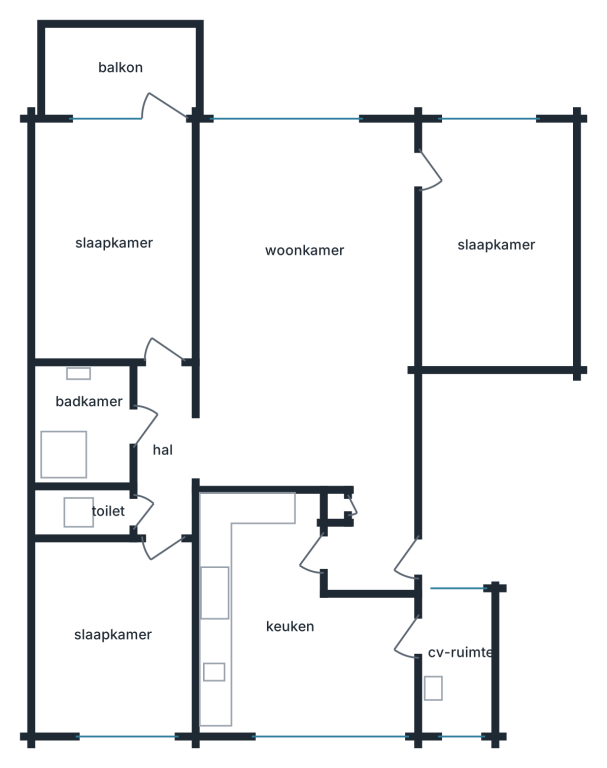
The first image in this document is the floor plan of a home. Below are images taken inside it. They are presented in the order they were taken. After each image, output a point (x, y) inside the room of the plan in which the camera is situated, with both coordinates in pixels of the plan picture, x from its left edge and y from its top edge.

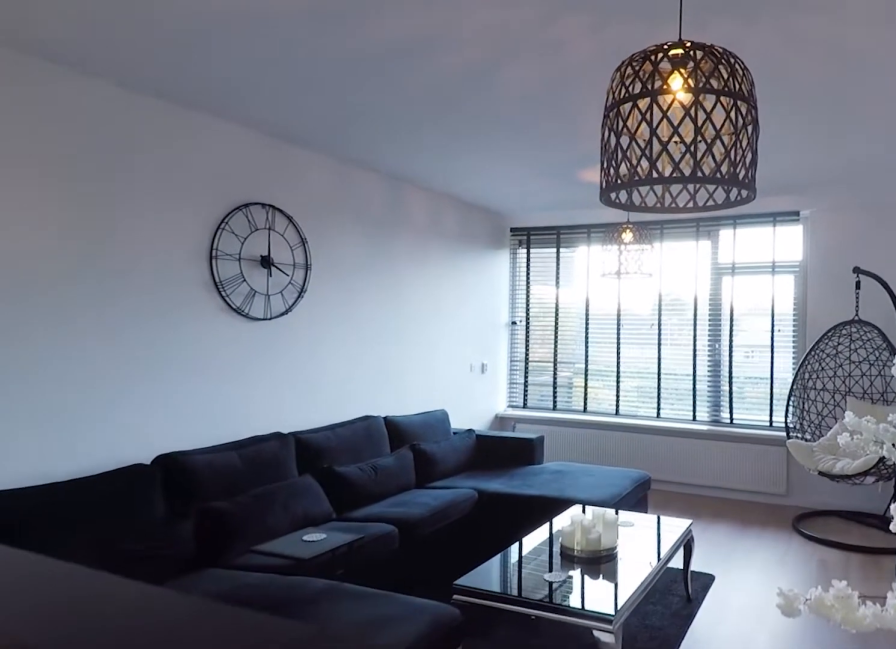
(313, 327)
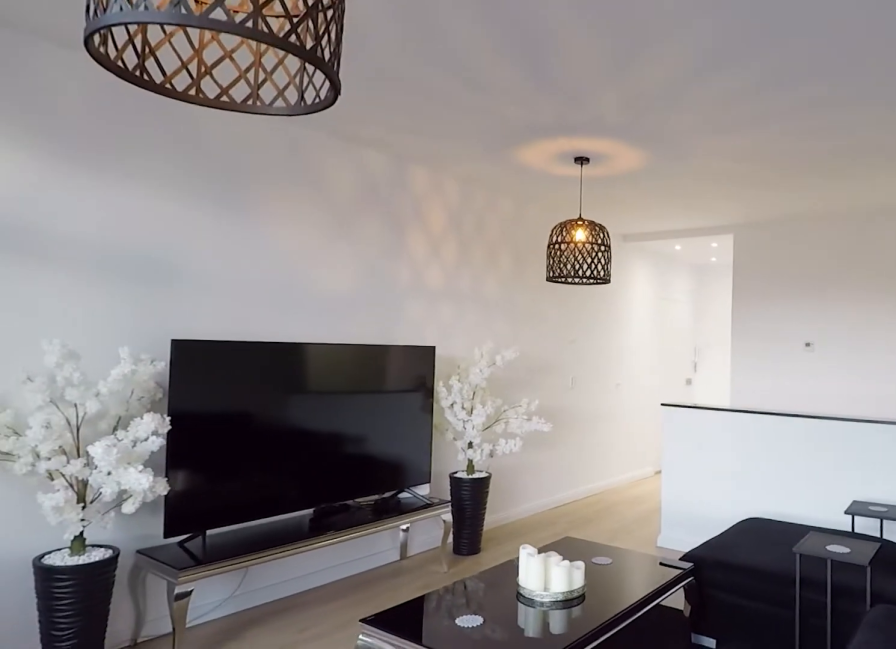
(313, 327)
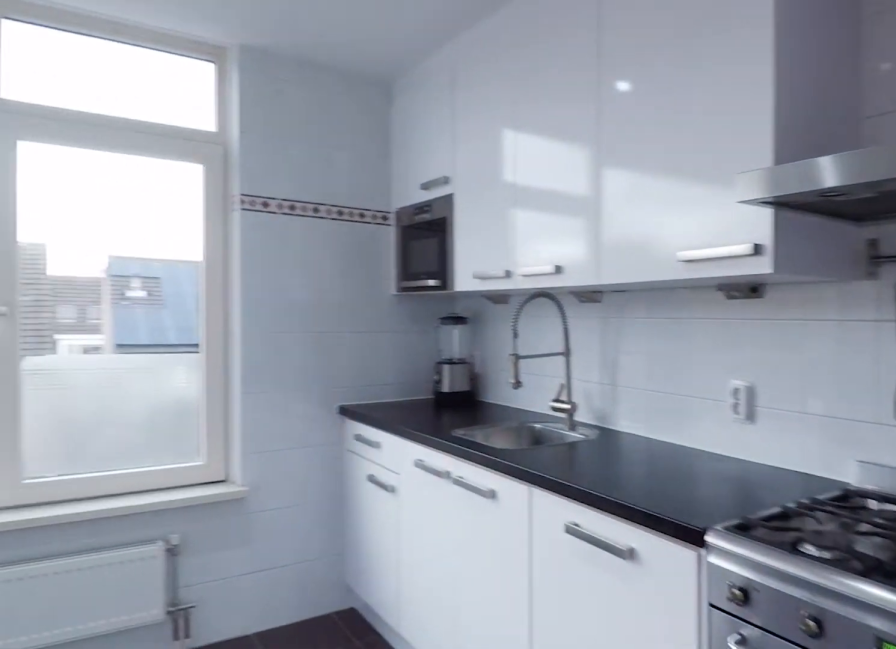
(290, 626)
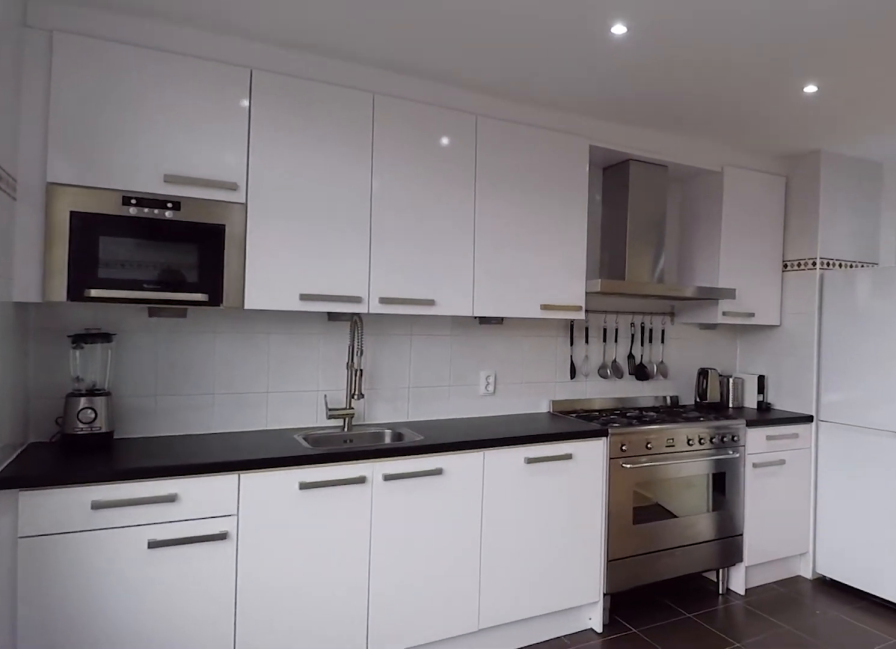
(290, 626)
